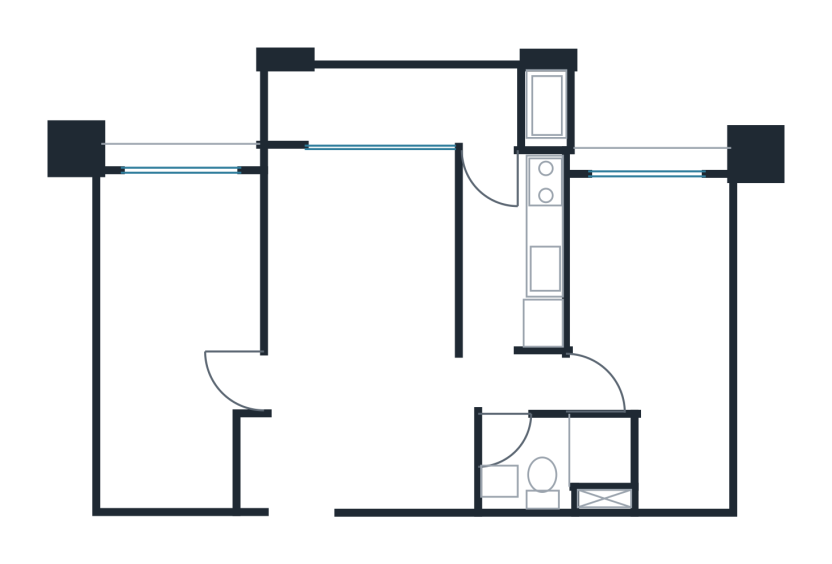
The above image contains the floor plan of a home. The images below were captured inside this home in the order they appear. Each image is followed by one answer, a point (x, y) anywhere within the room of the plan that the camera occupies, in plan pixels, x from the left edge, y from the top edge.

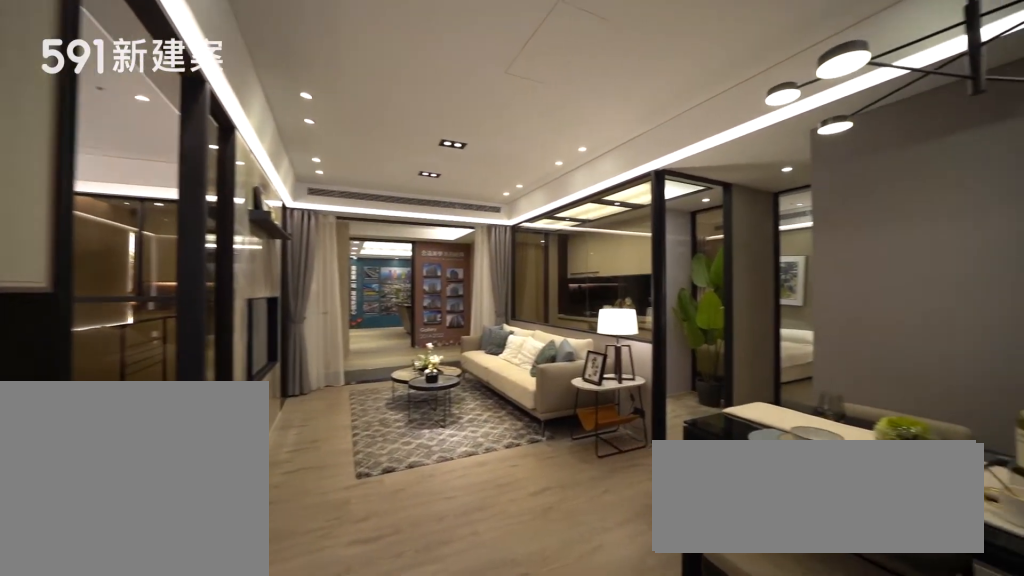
(285, 459)
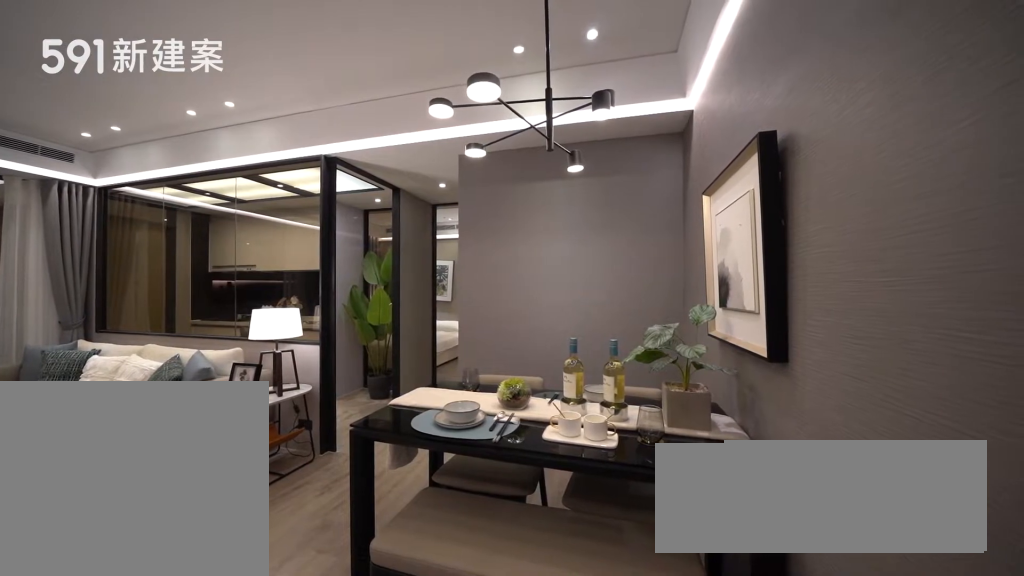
(412, 445)
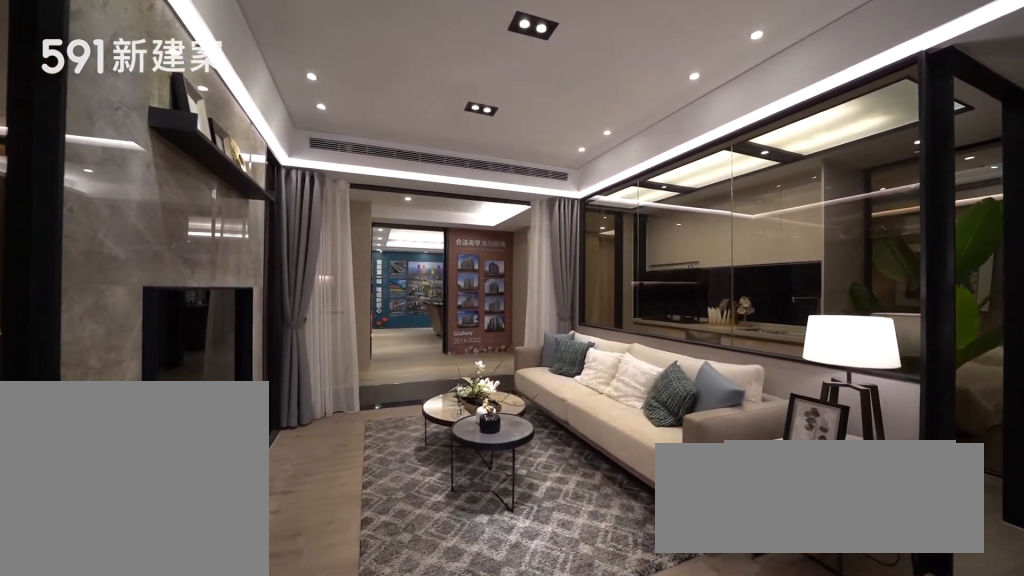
(362, 258)
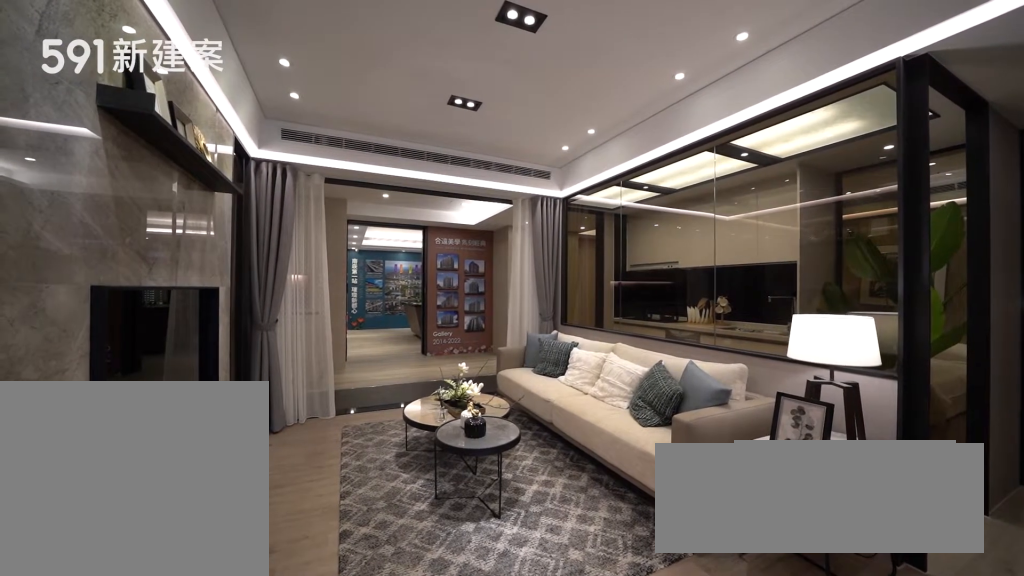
(362, 258)
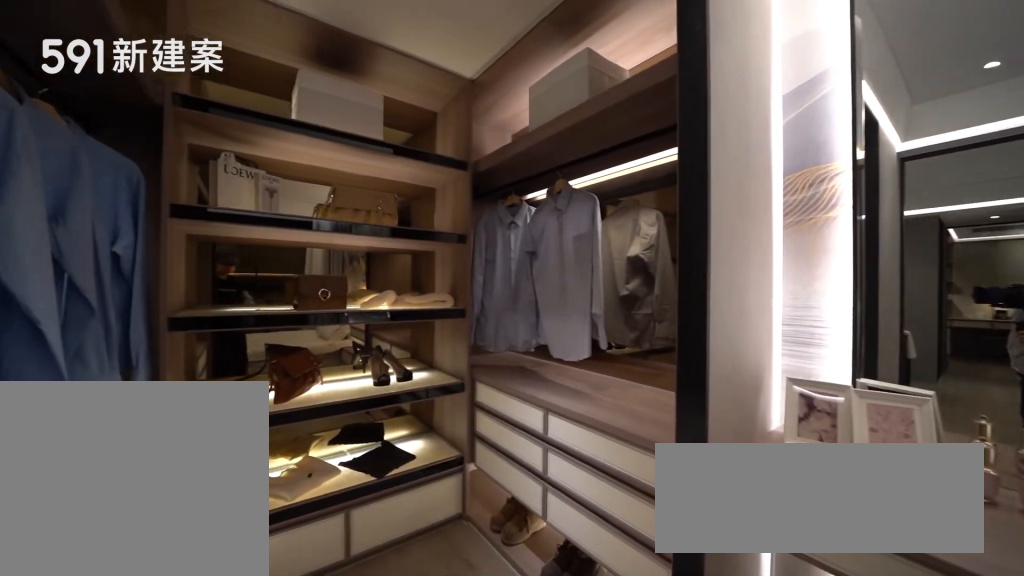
(179, 333)
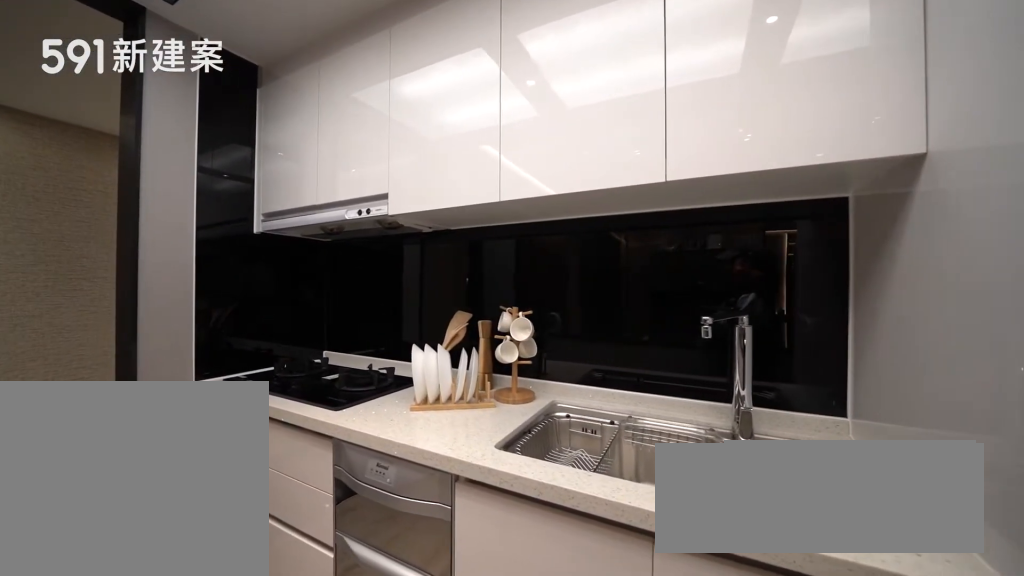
(515, 248)
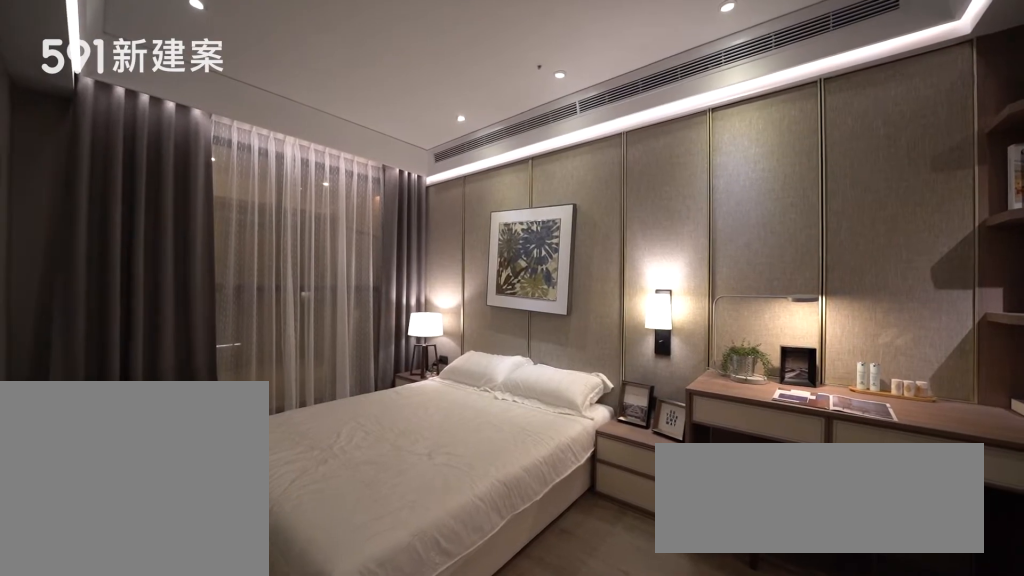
(659, 326)
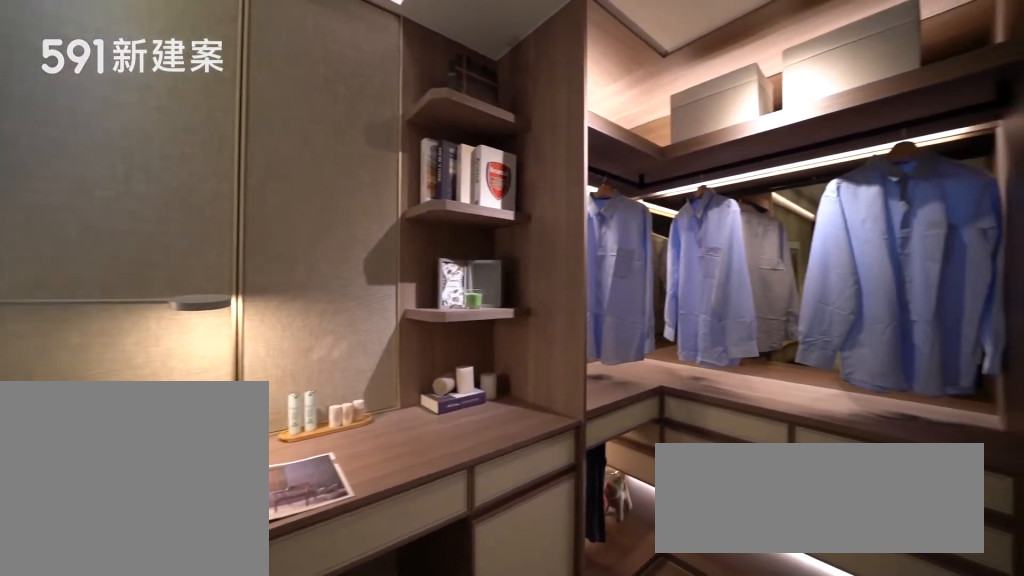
(659, 326)
